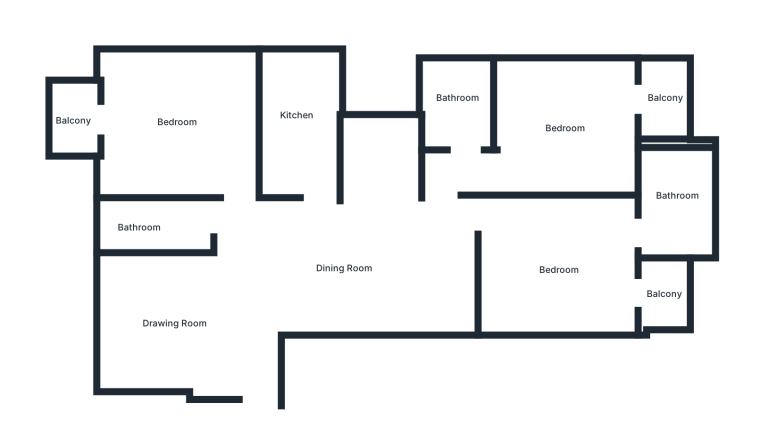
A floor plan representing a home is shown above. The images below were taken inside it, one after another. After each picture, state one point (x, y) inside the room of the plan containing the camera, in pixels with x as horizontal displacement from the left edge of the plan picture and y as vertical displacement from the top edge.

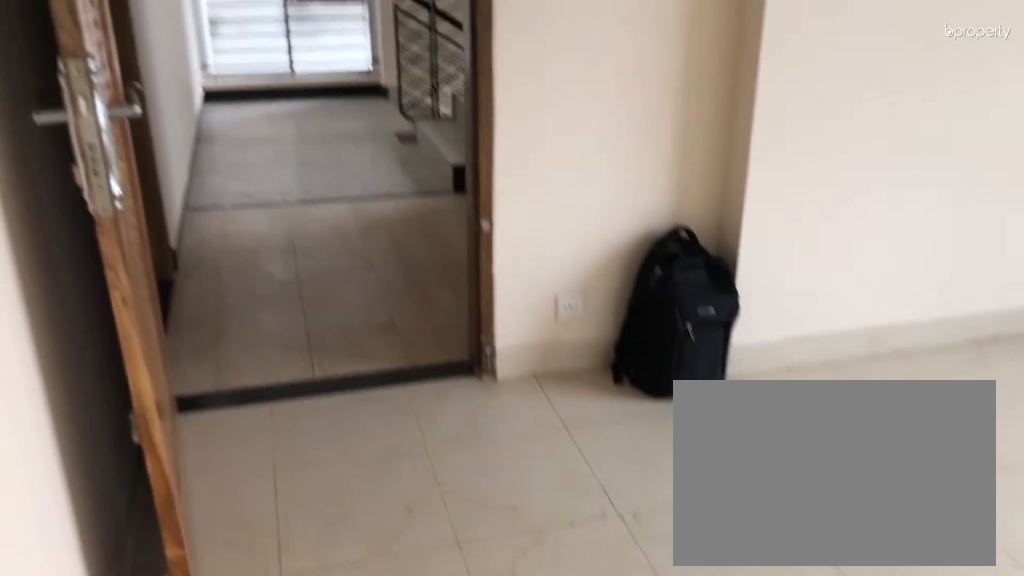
(163, 320)
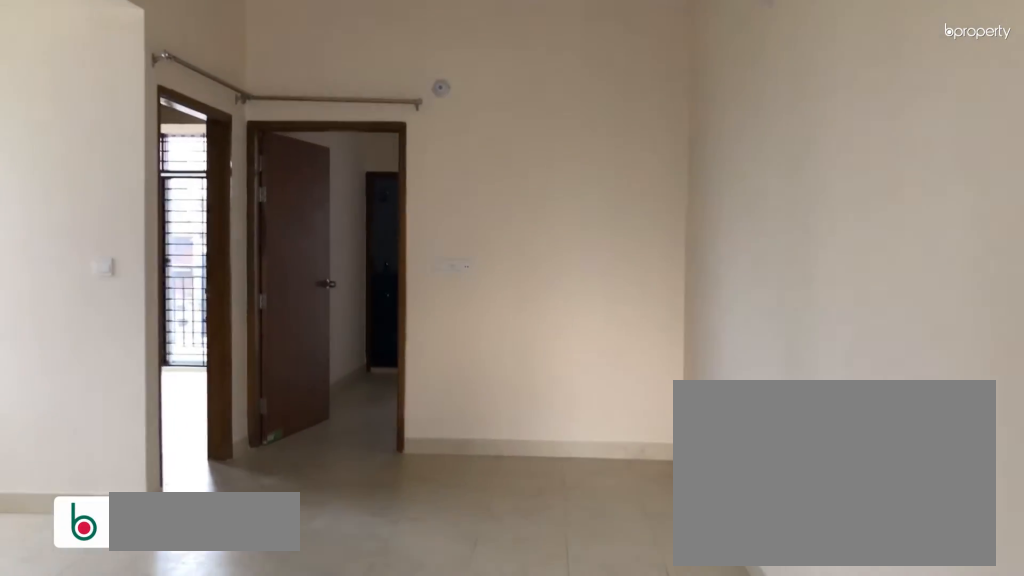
(300, 278)
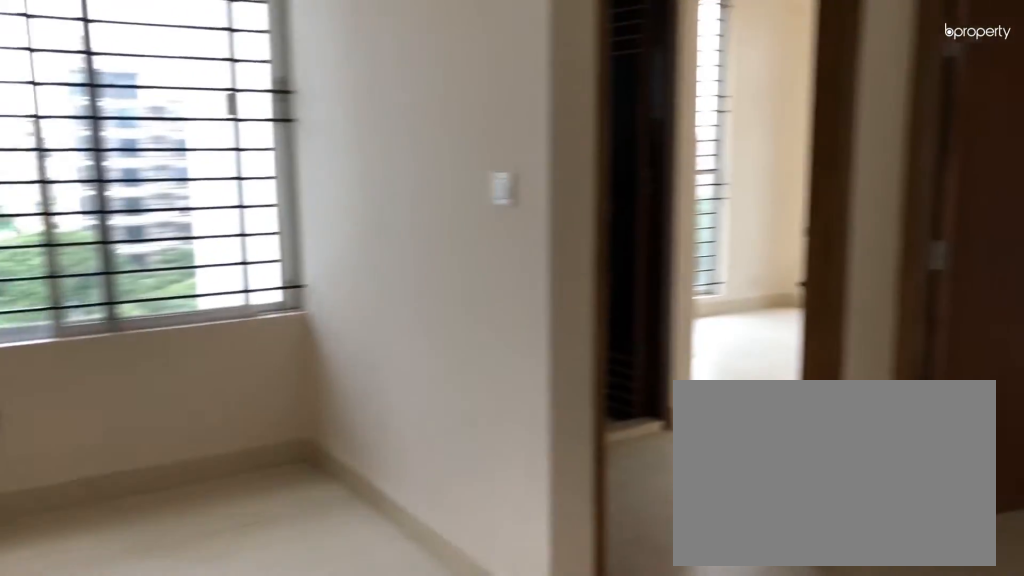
(363, 271)
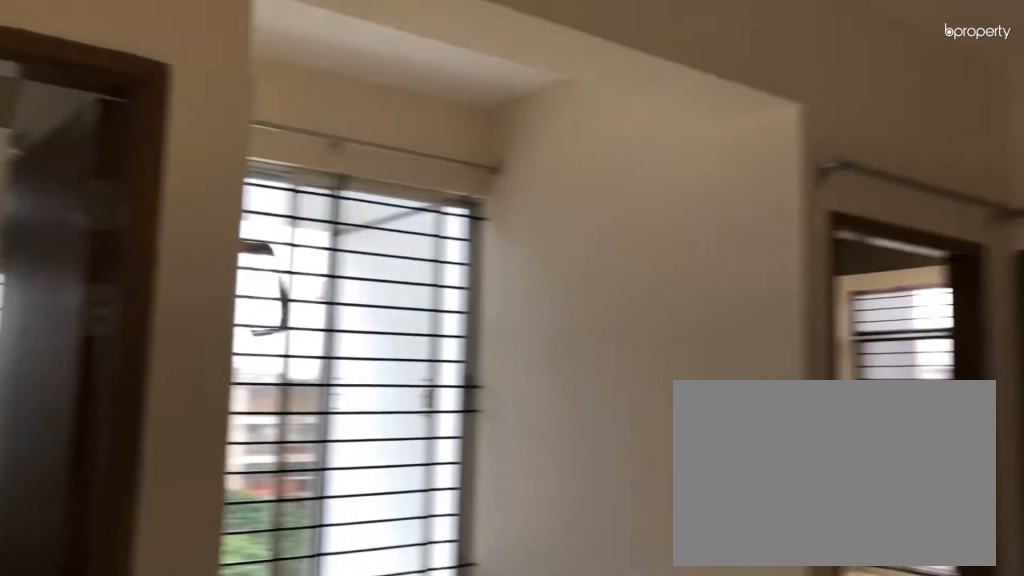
(363, 271)
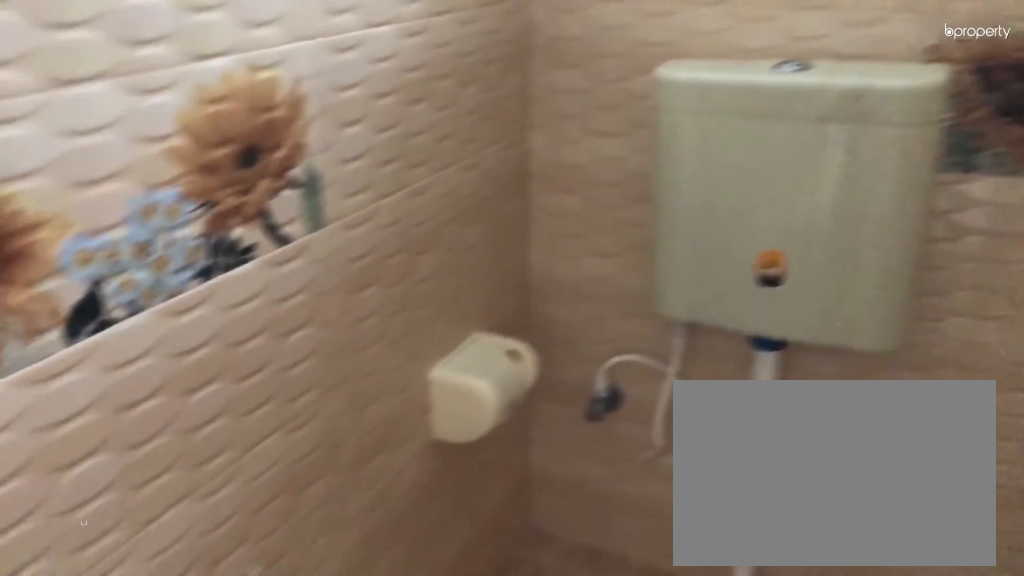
(147, 224)
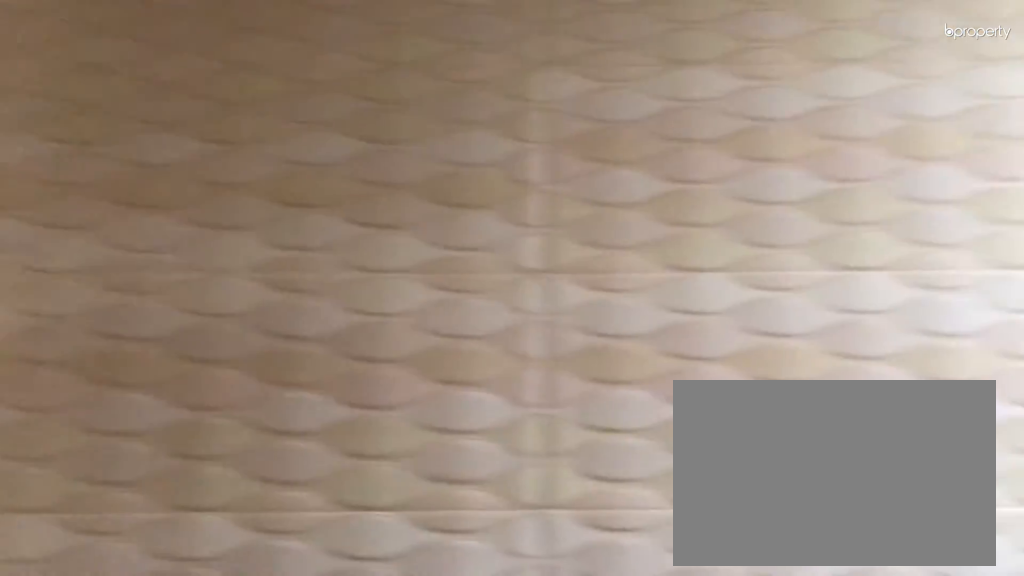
(147, 224)
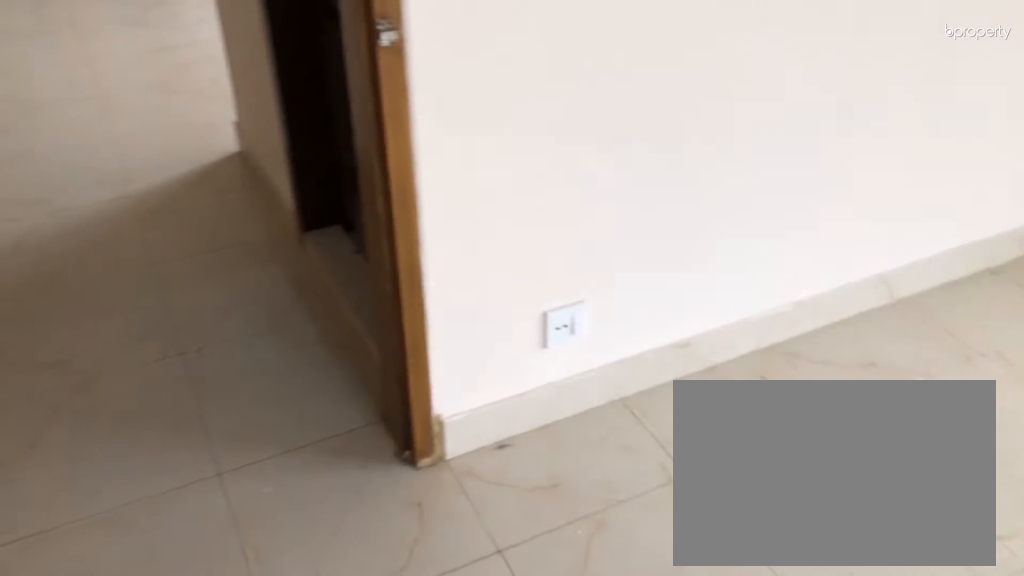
(172, 126)
